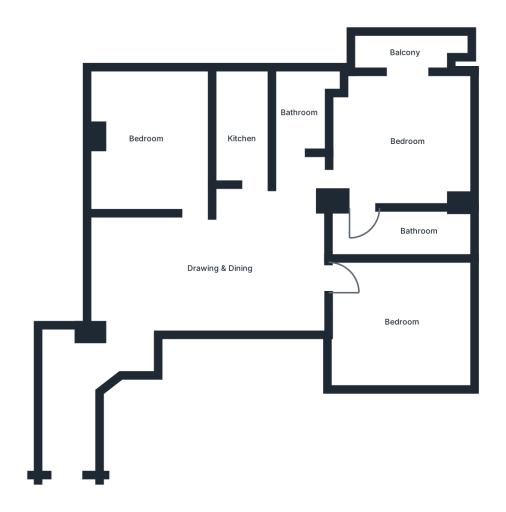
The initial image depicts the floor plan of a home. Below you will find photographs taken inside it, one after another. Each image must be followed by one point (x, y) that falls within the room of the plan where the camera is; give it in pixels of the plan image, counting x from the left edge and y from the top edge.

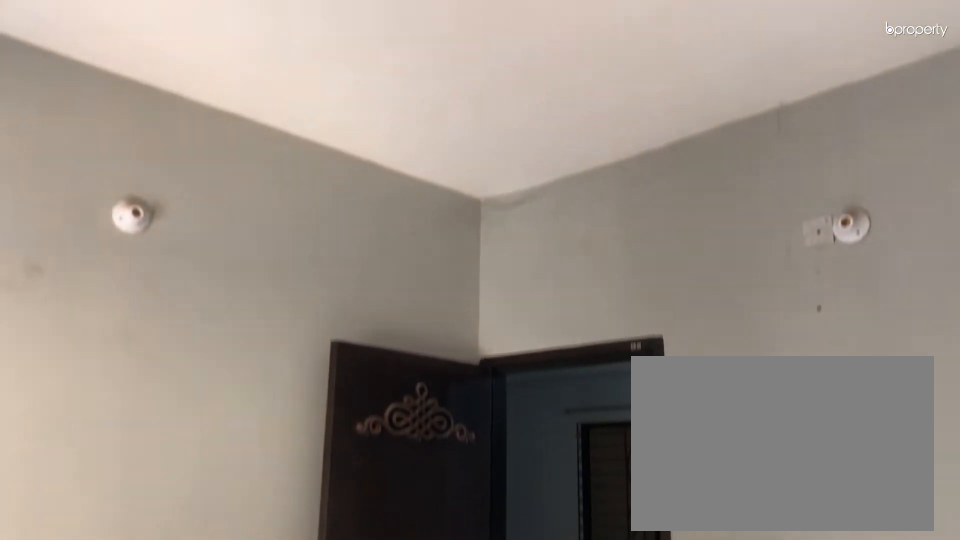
(160, 145)
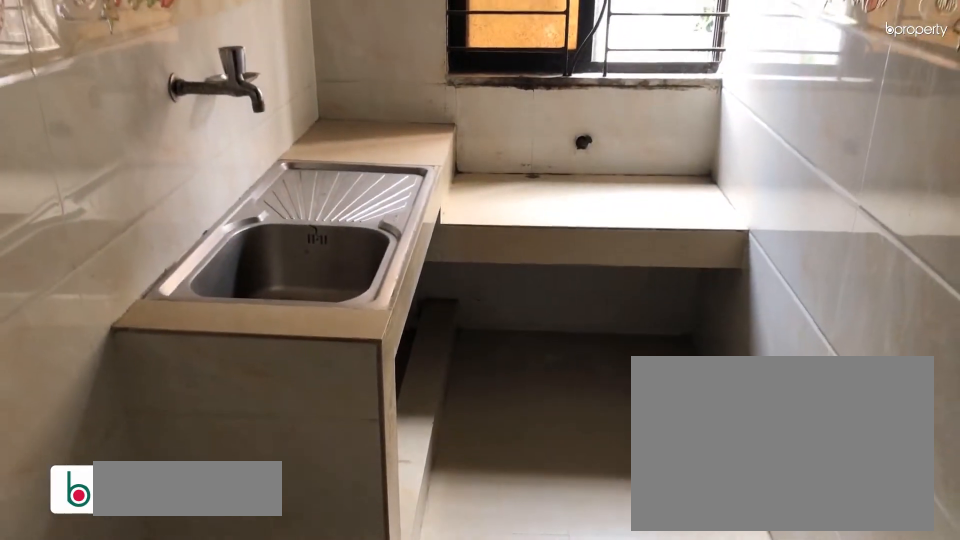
(245, 126)
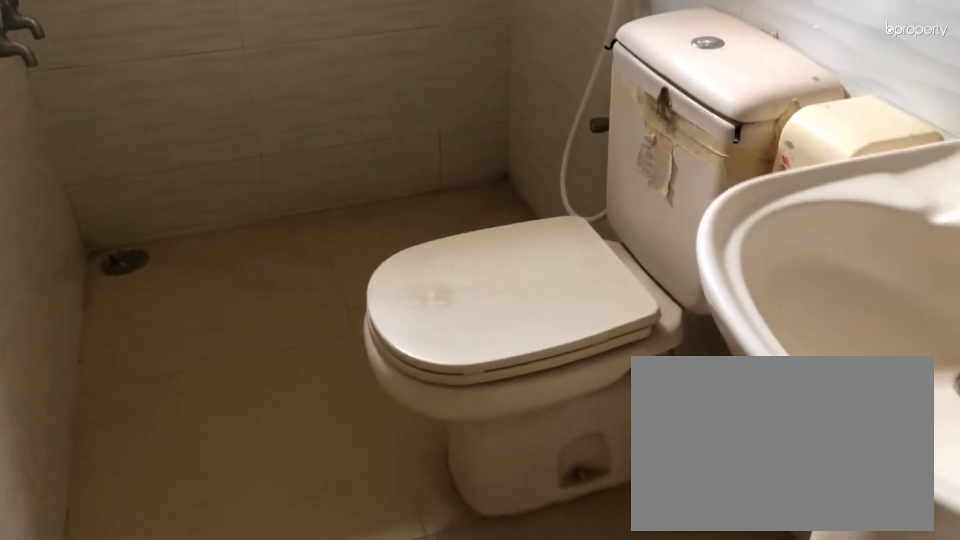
(301, 107)
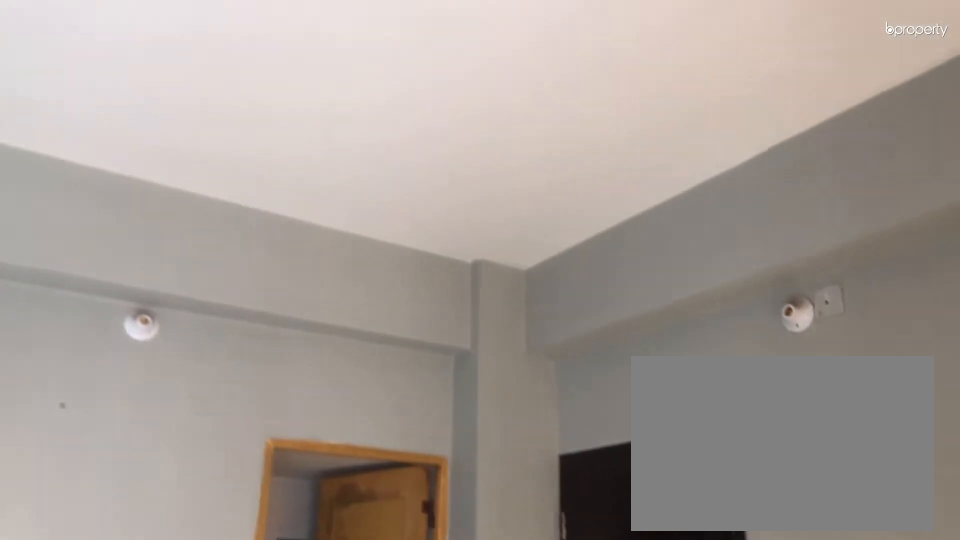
(404, 126)
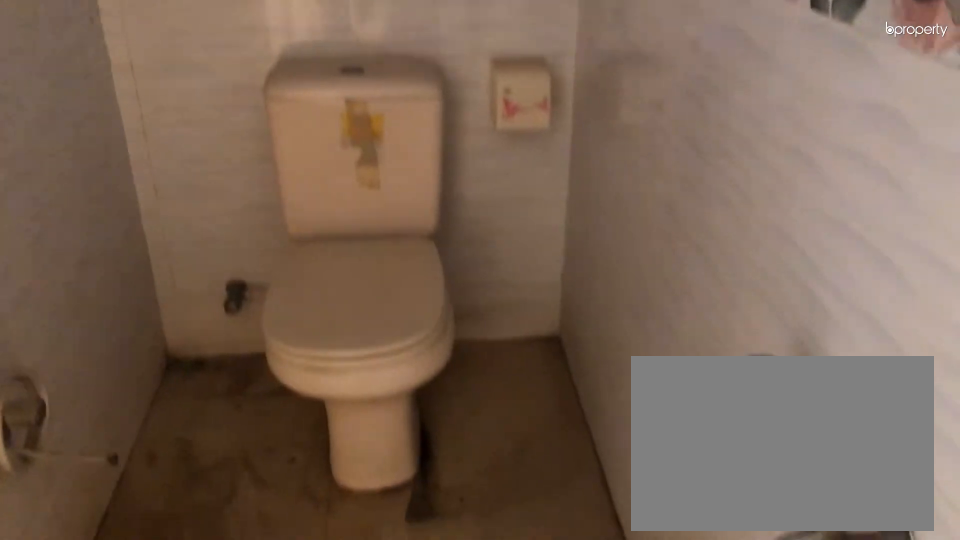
(389, 232)
